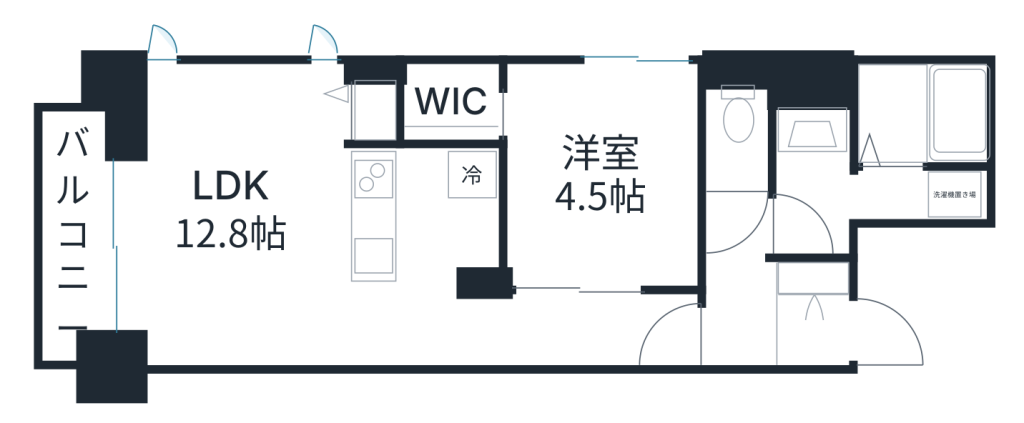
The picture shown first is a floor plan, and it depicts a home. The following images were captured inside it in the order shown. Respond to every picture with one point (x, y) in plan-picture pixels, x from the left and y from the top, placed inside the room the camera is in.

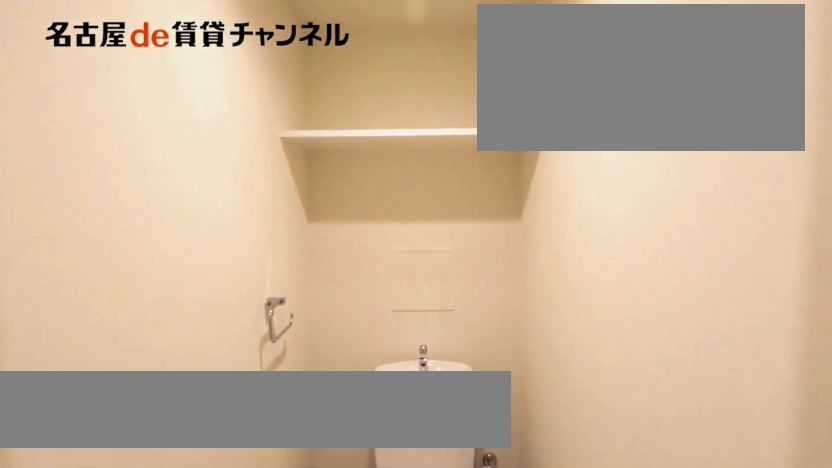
(739, 125)
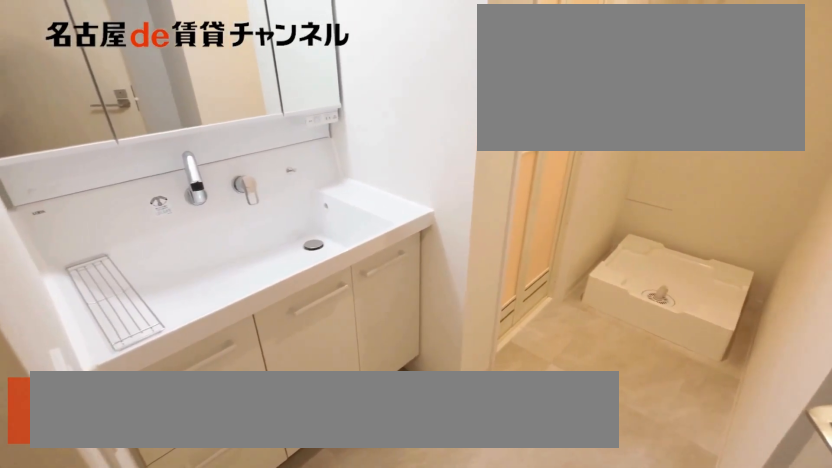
(873, 196)
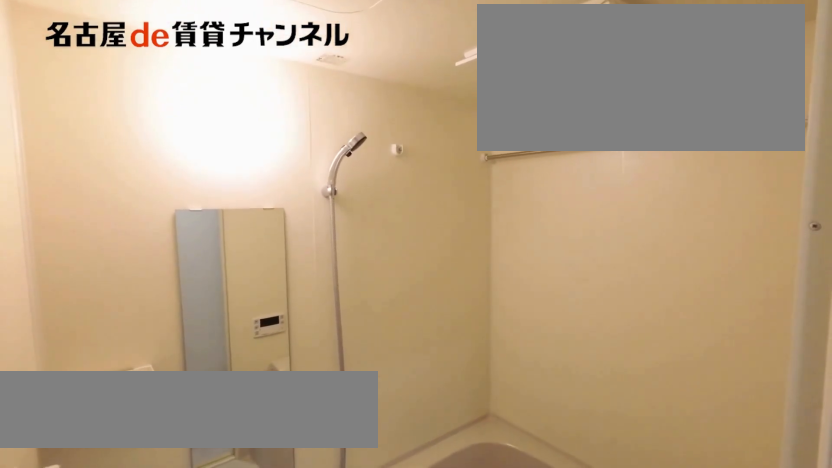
(871, 150)
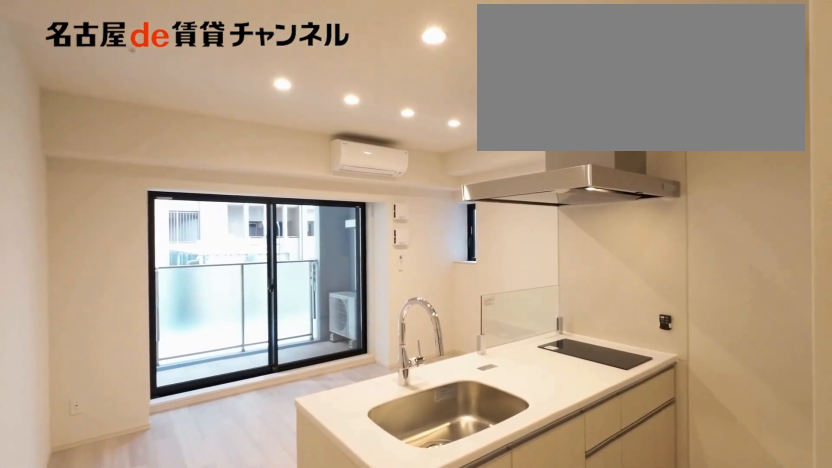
(427, 219)
